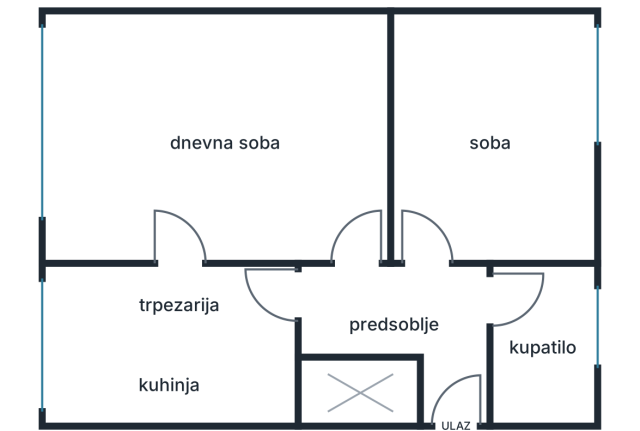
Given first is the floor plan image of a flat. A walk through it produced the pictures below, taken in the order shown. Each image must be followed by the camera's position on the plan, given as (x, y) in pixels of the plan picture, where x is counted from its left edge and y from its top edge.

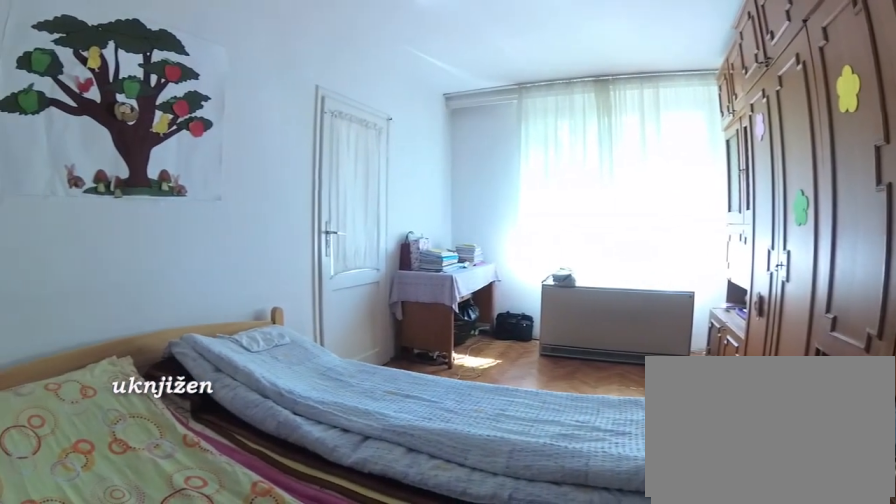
(349, 111)
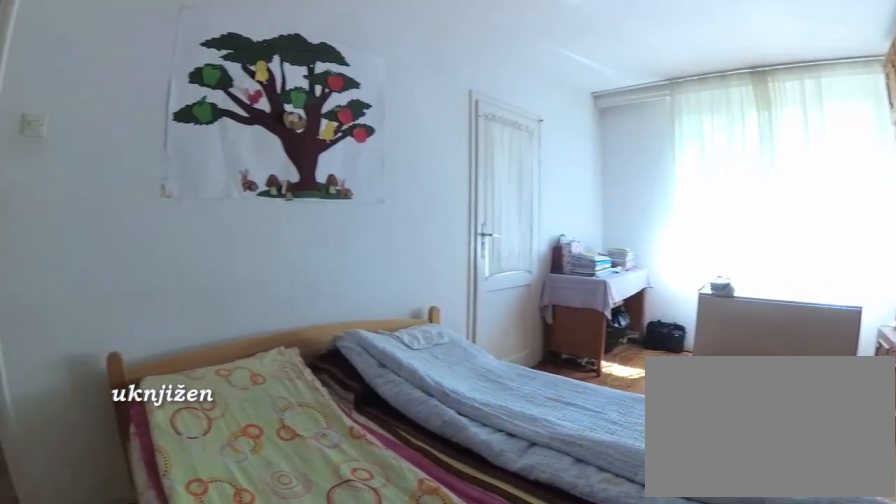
(347, 110)
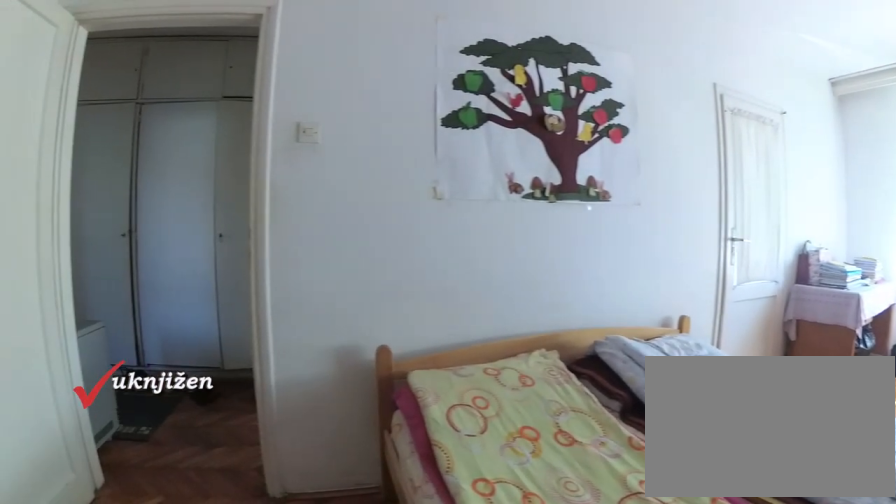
(341, 108)
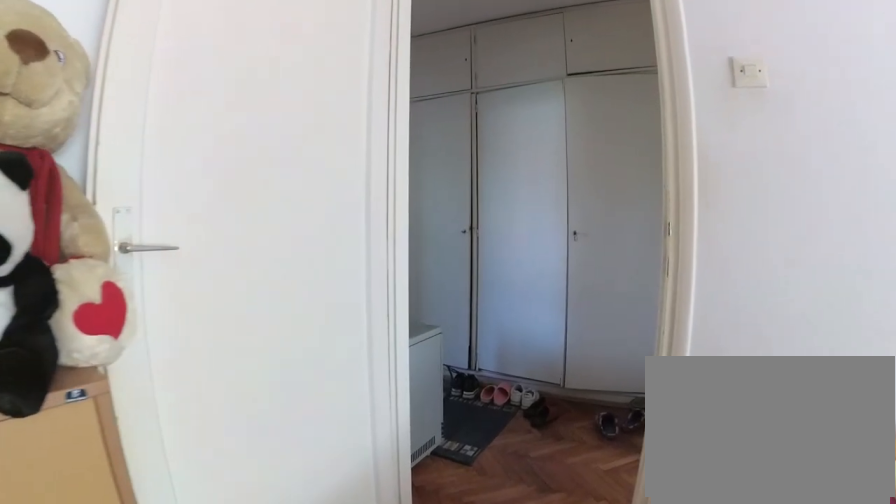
(349, 145)
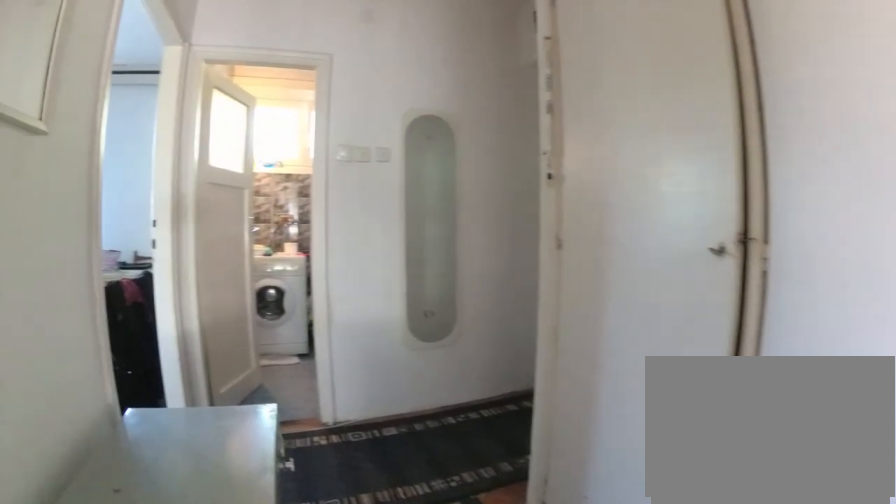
(336, 284)
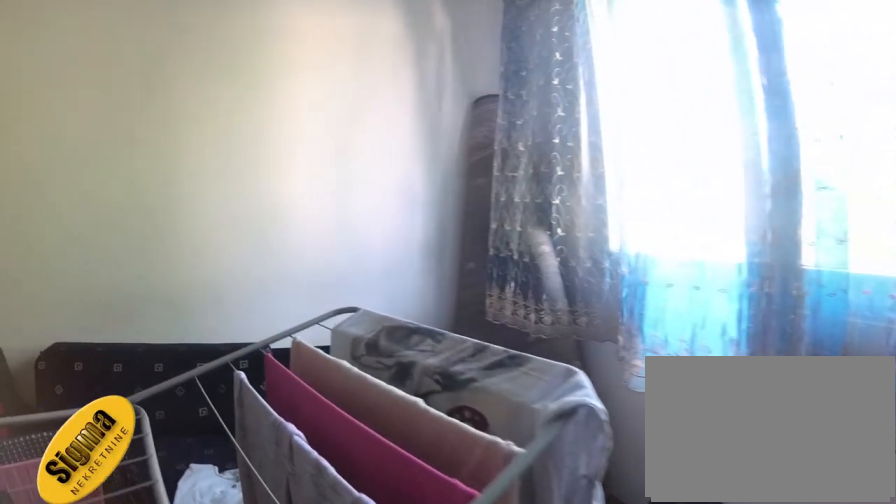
(495, 198)
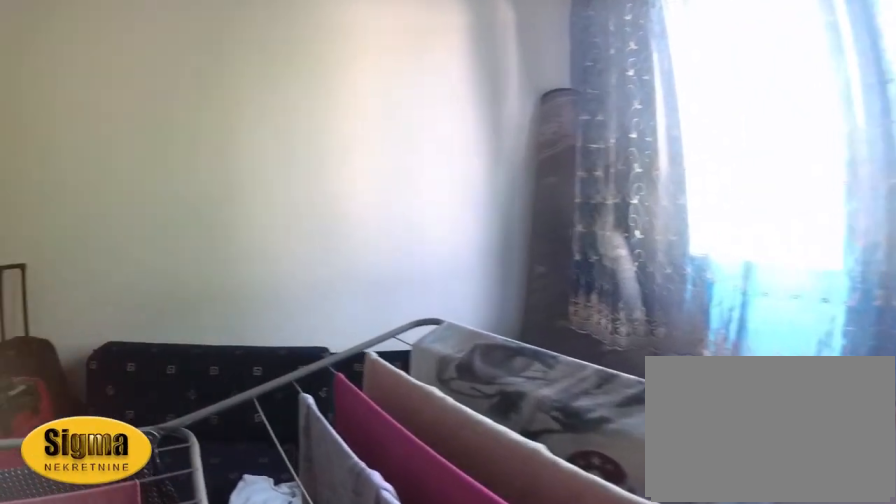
(498, 195)
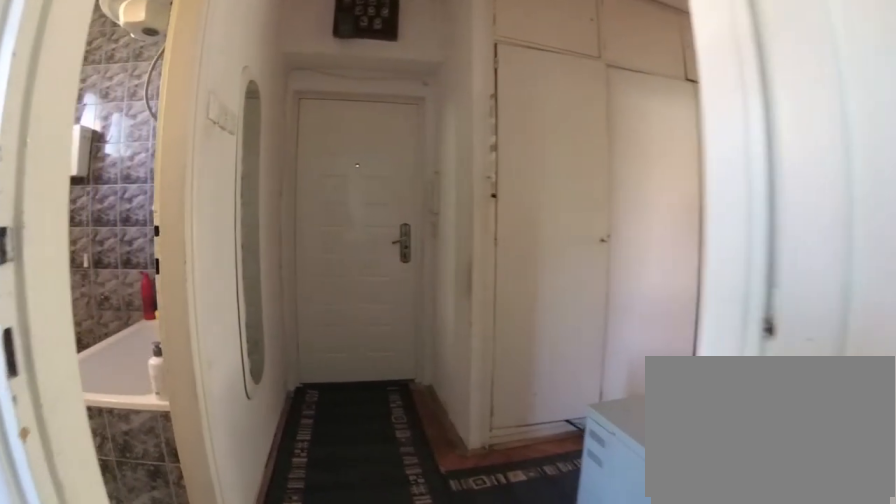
(429, 198)
